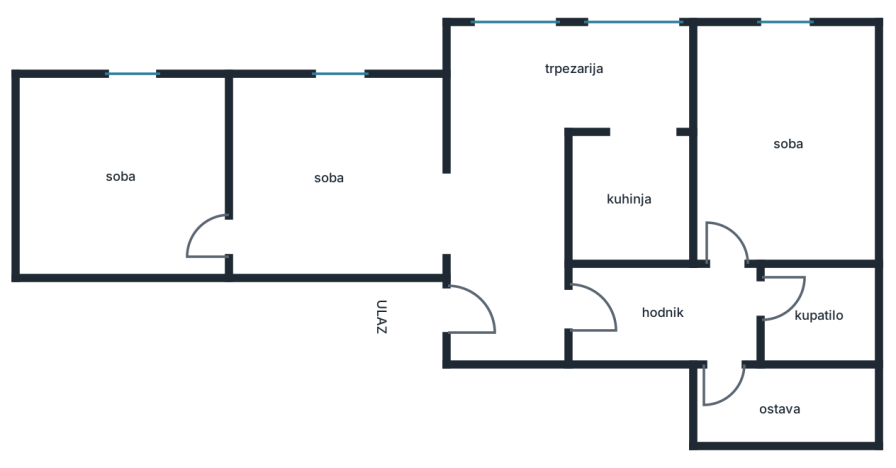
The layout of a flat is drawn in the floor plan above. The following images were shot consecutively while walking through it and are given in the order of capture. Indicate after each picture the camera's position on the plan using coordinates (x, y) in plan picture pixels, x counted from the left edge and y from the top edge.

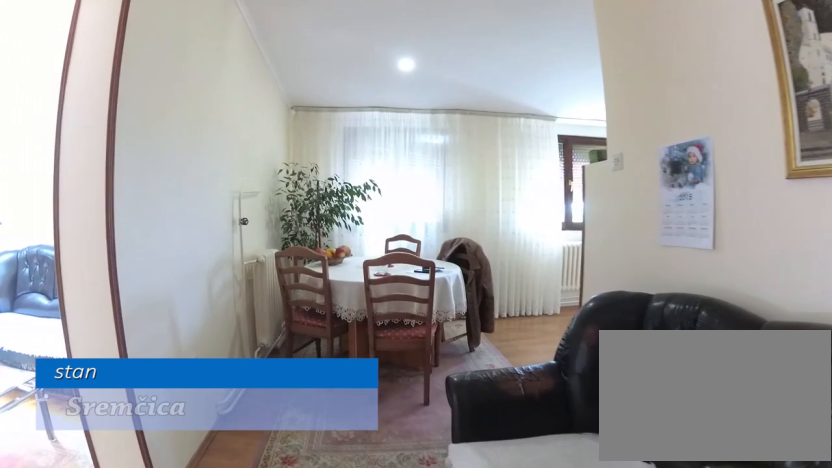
(510, 280)
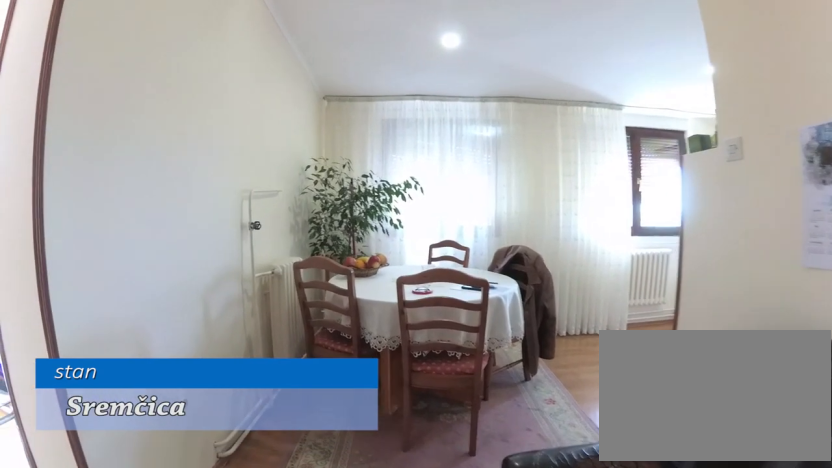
(509, 242)
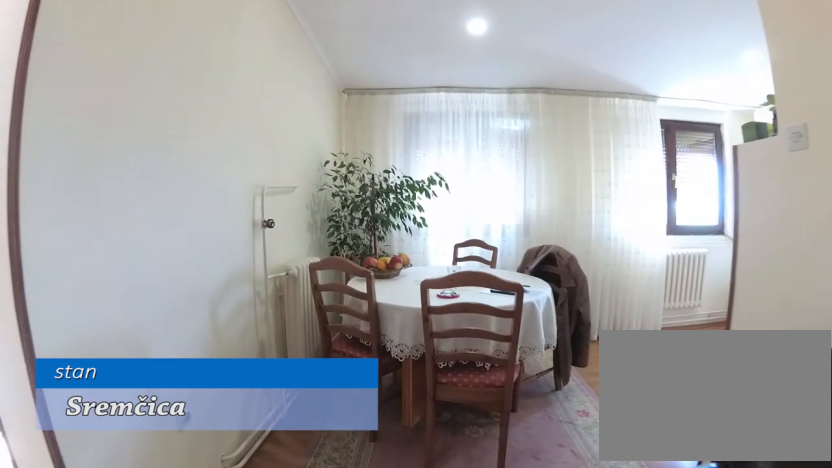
(509, 228)
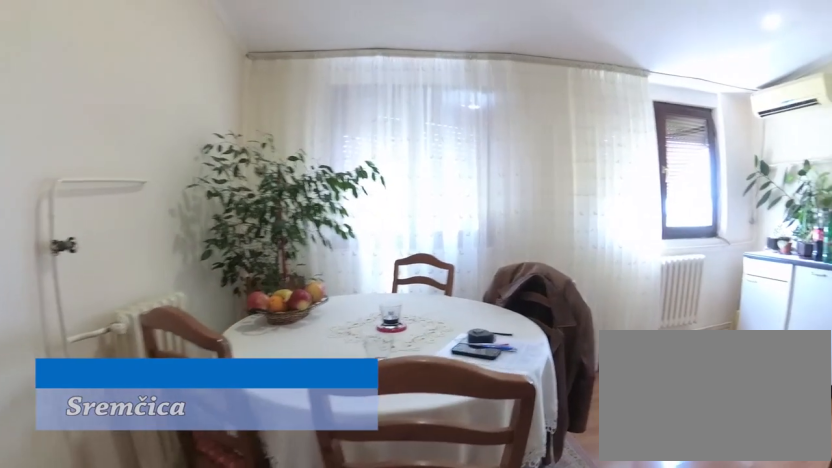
(507, 165)
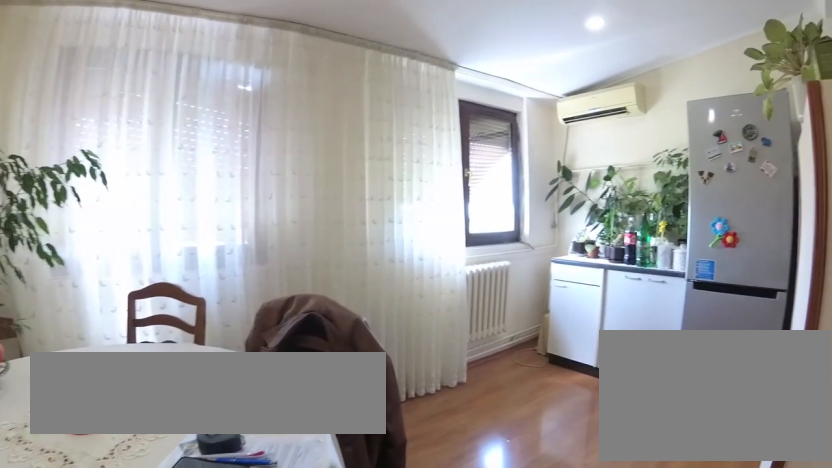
(512, 150)
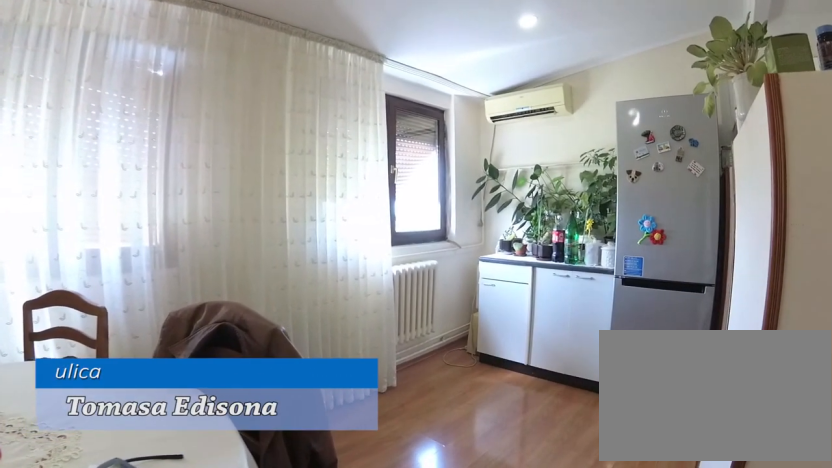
(508, 147)
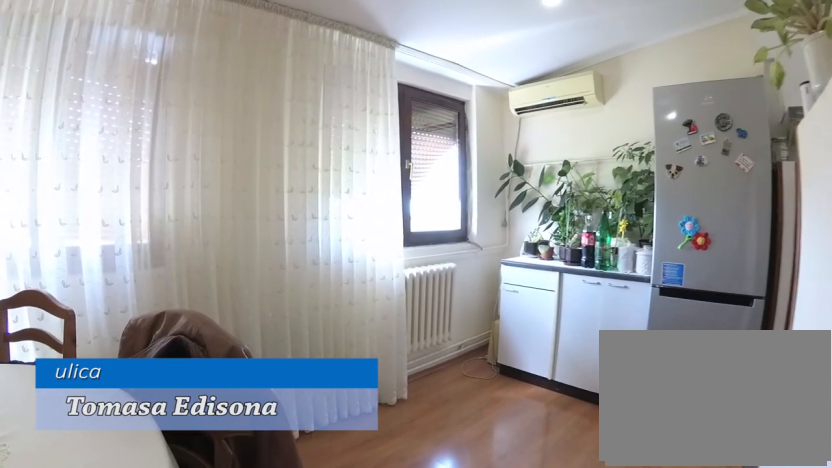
(521, 137)
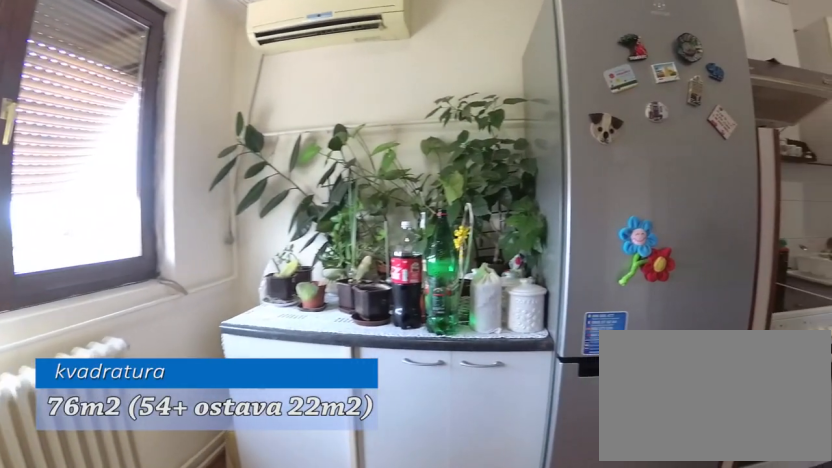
(585, 92)
